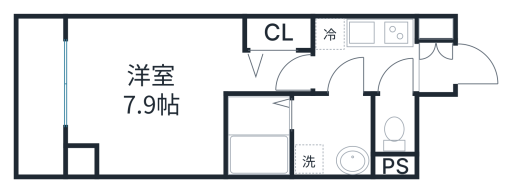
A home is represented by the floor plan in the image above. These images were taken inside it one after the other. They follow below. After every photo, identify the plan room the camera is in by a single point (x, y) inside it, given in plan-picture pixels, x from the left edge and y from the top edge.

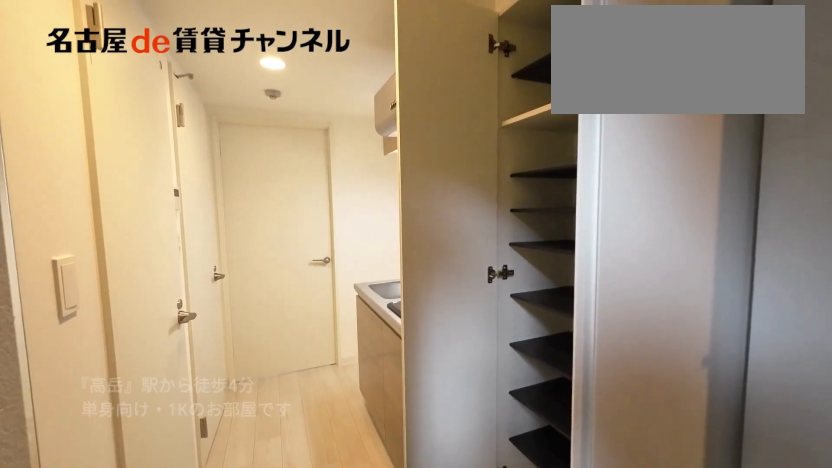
(436, 55)
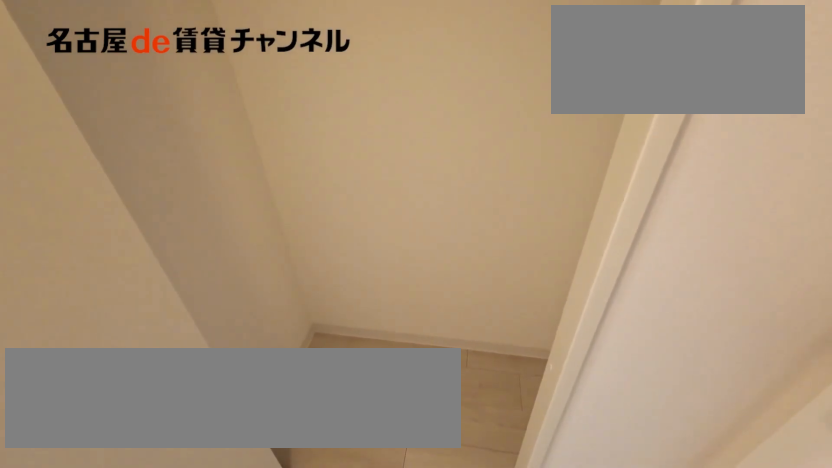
(279, 33)
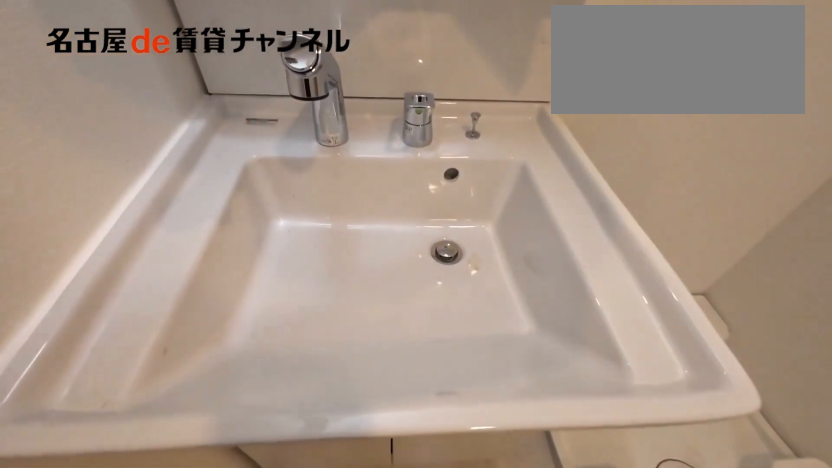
(331, 134)
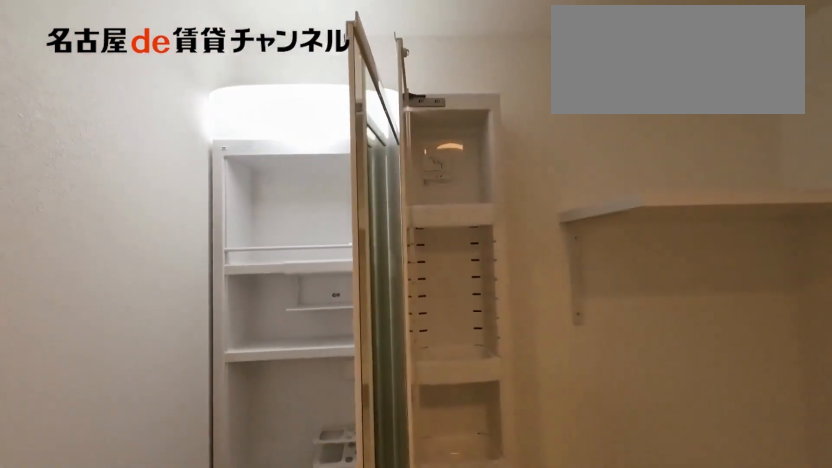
(331, 134)
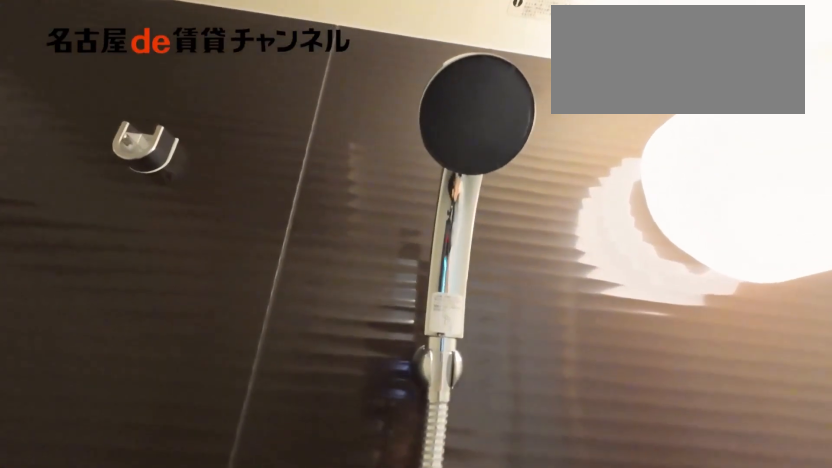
(259, 136)
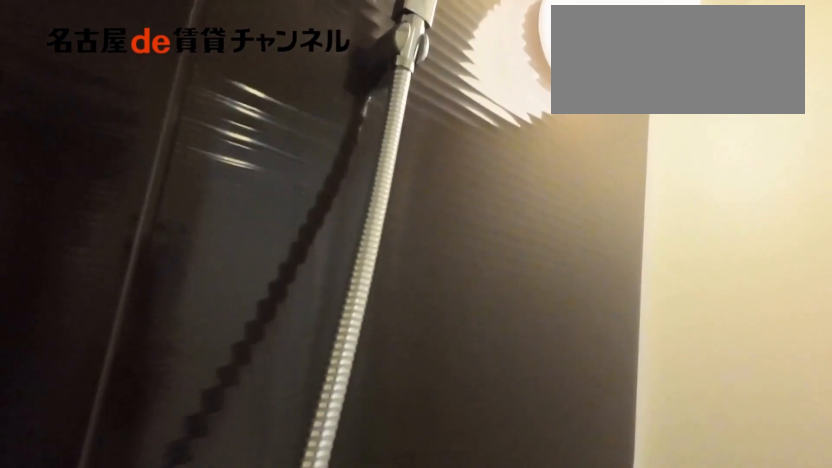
(259, 136)
